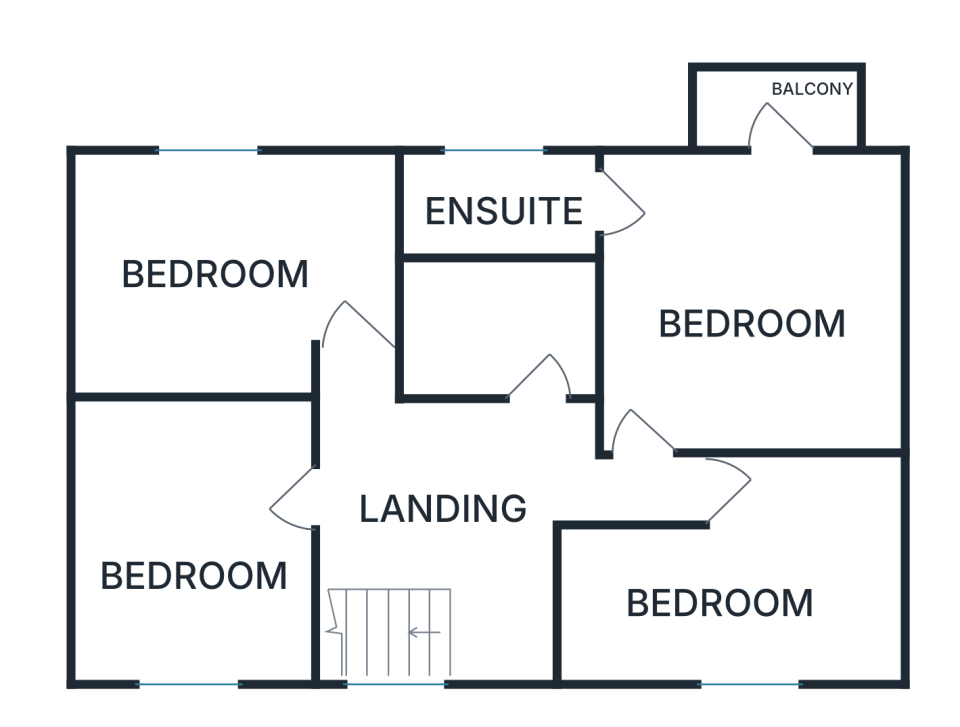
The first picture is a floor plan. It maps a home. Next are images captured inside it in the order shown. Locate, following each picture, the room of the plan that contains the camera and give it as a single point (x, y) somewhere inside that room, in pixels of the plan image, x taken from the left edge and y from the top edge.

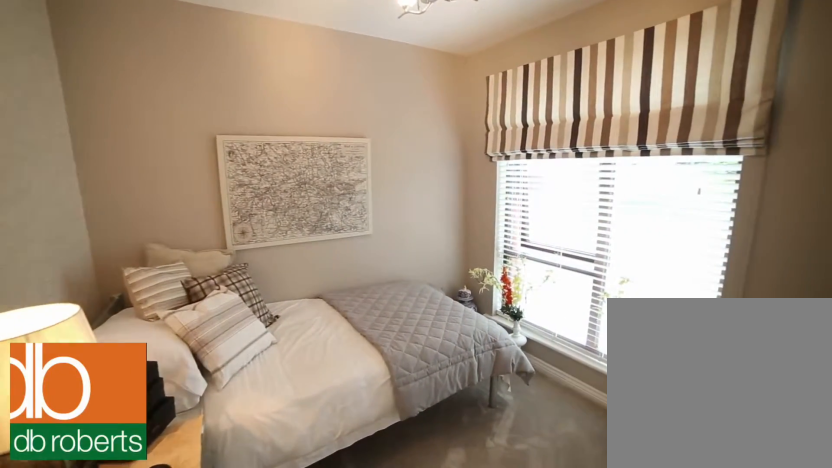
(745, 583)
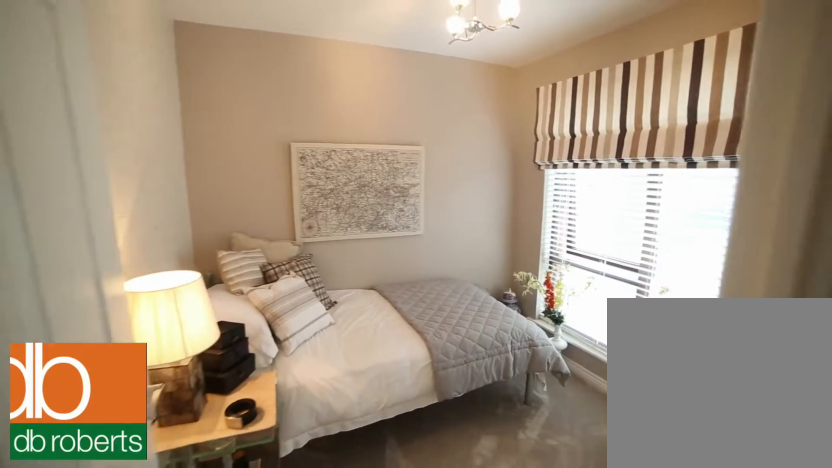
(745, 583)
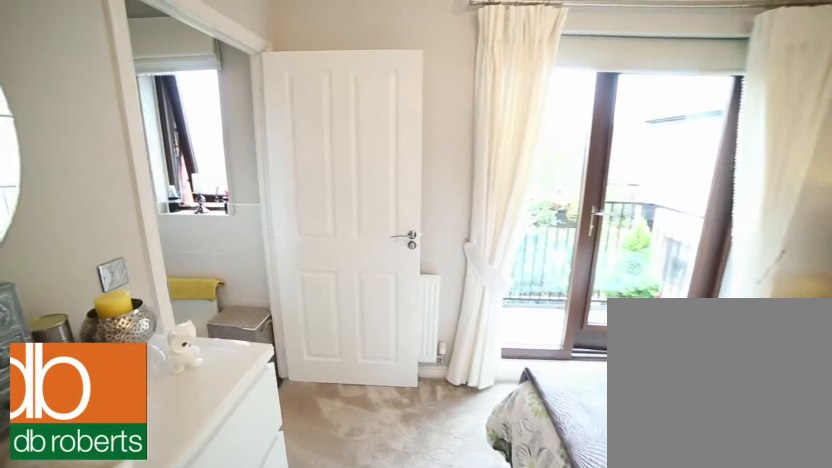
(717, 301)
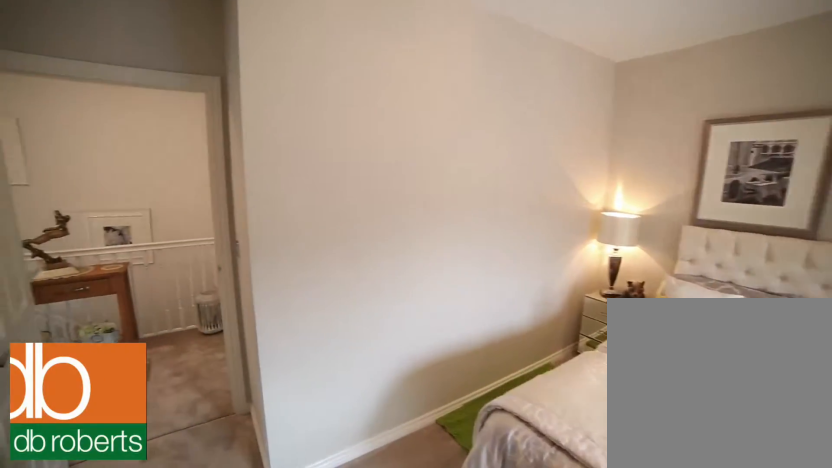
(227, 268)
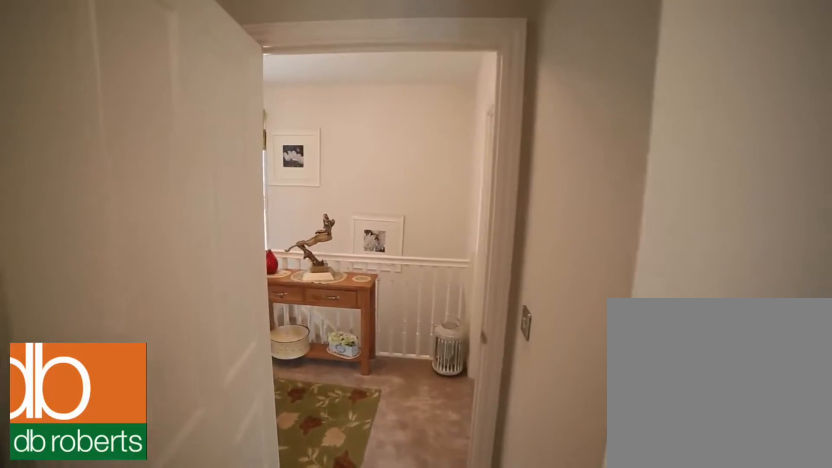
(227, 268)
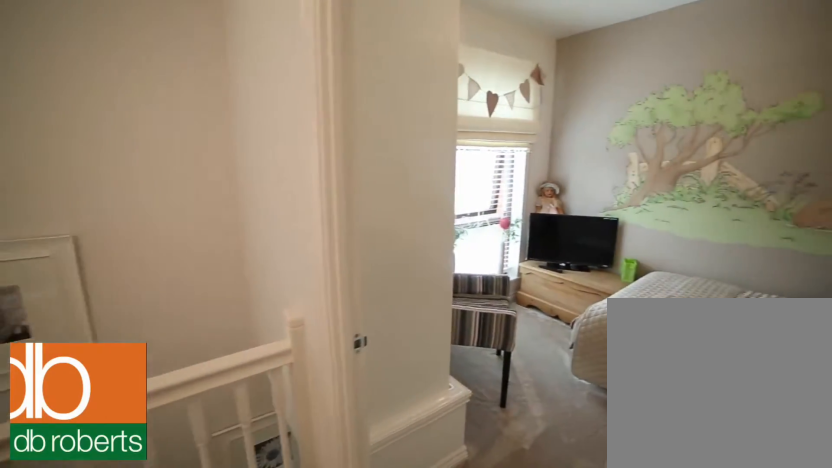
(474, 497)
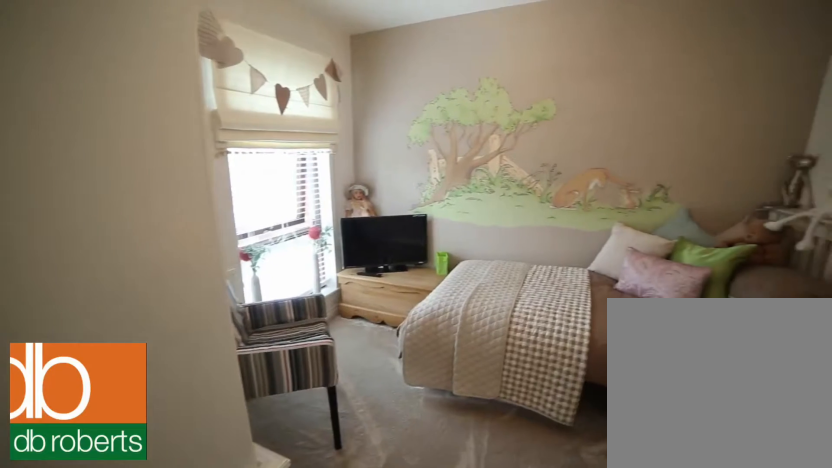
(190, 541)
